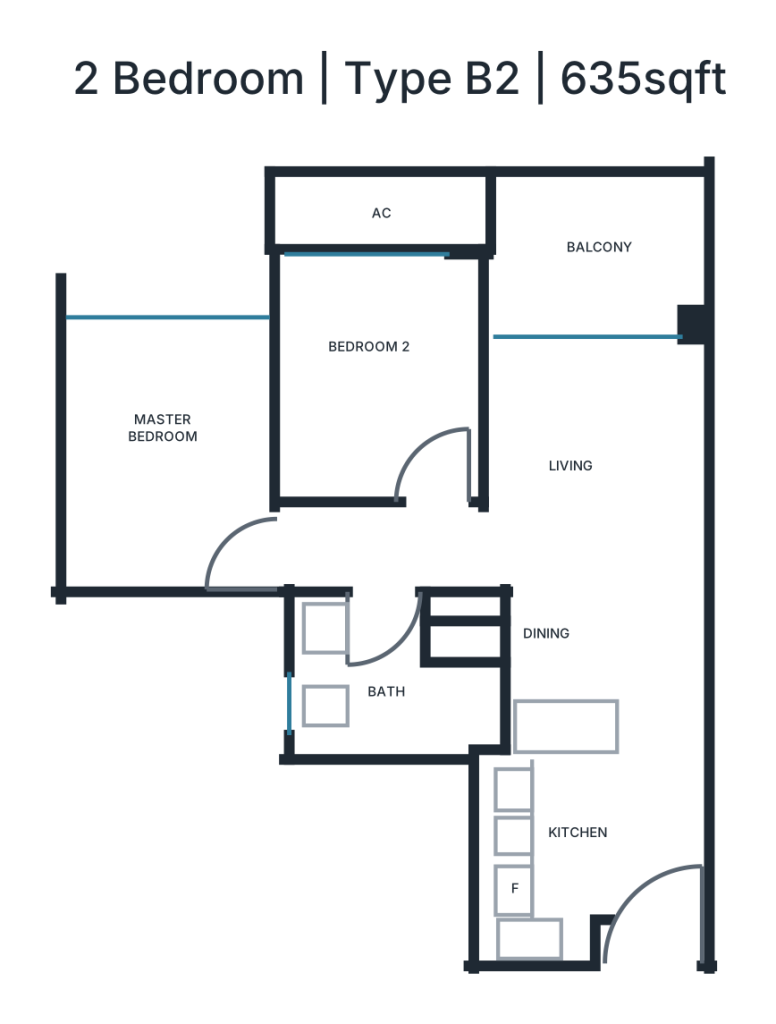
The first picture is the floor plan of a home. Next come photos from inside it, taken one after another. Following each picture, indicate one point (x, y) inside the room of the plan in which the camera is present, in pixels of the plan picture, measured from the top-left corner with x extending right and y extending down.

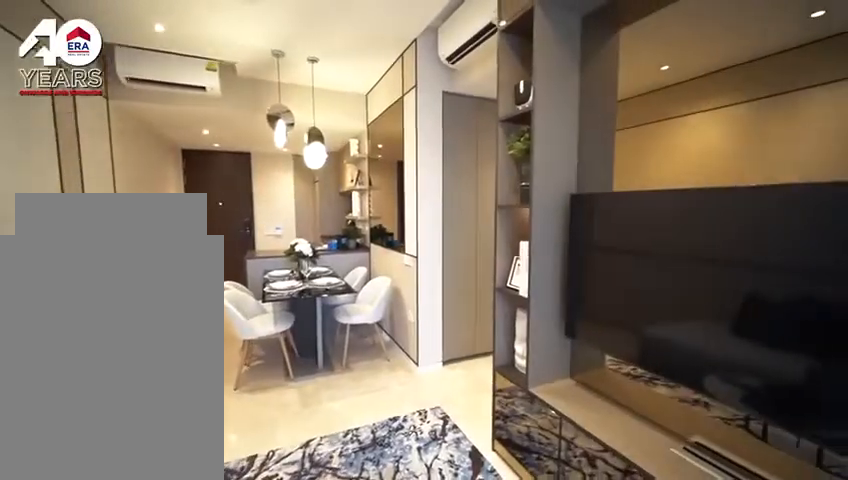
(595, 434)
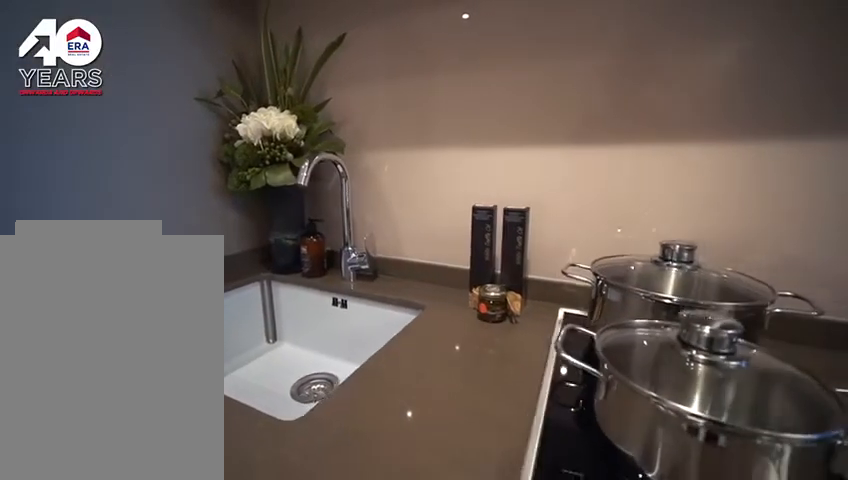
(556, 812)
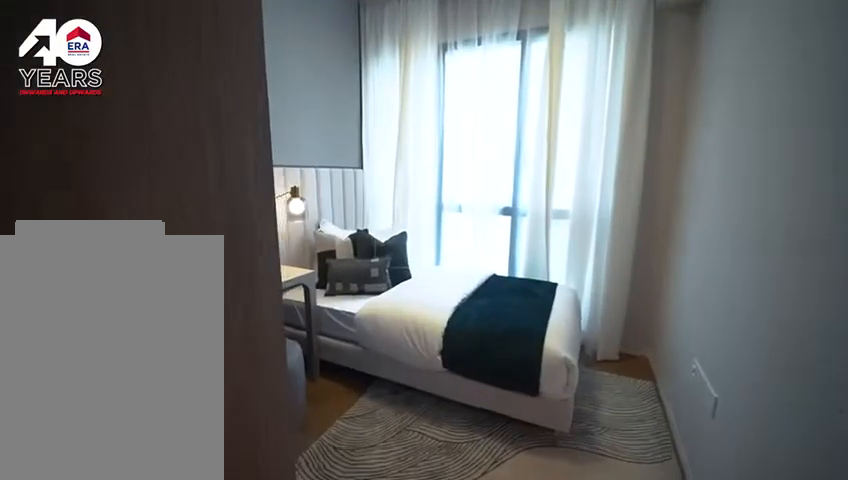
(381, 382)
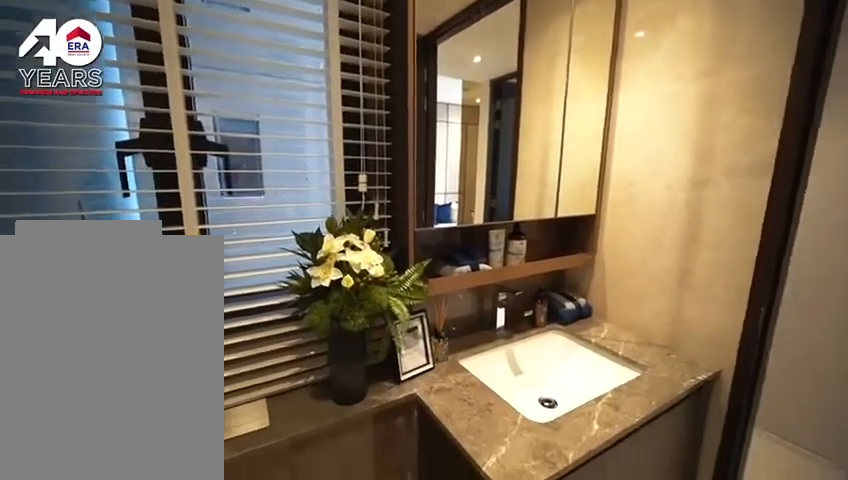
(361, 671)
